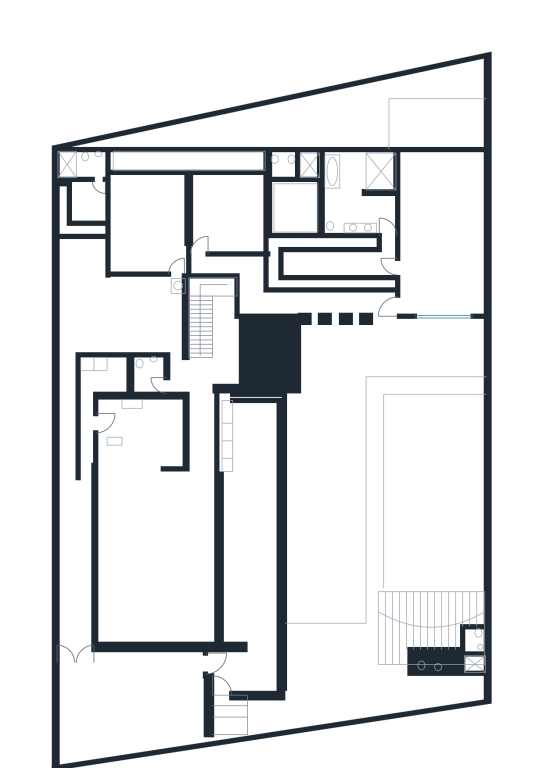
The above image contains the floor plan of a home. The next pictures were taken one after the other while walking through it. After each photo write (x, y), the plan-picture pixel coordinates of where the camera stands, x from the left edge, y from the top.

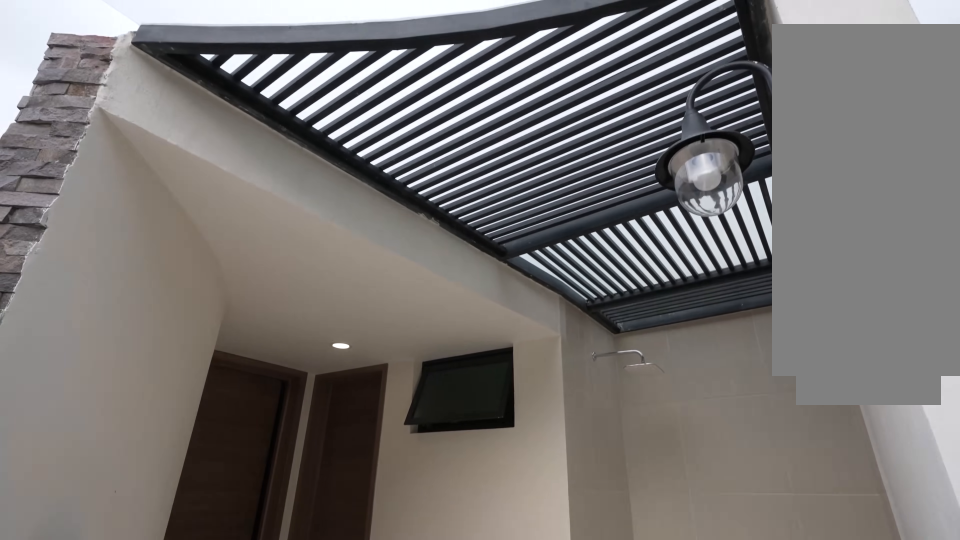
(368, 601)
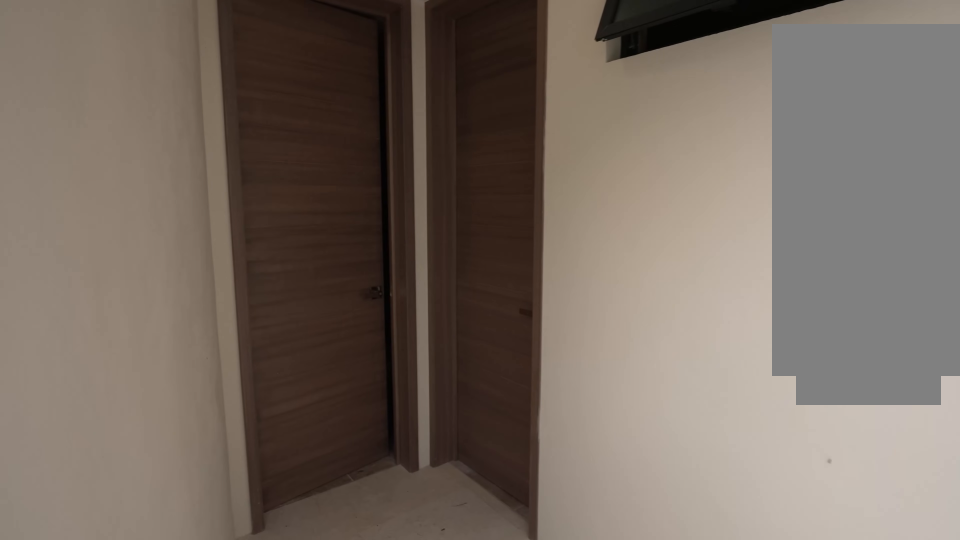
(375, 609)
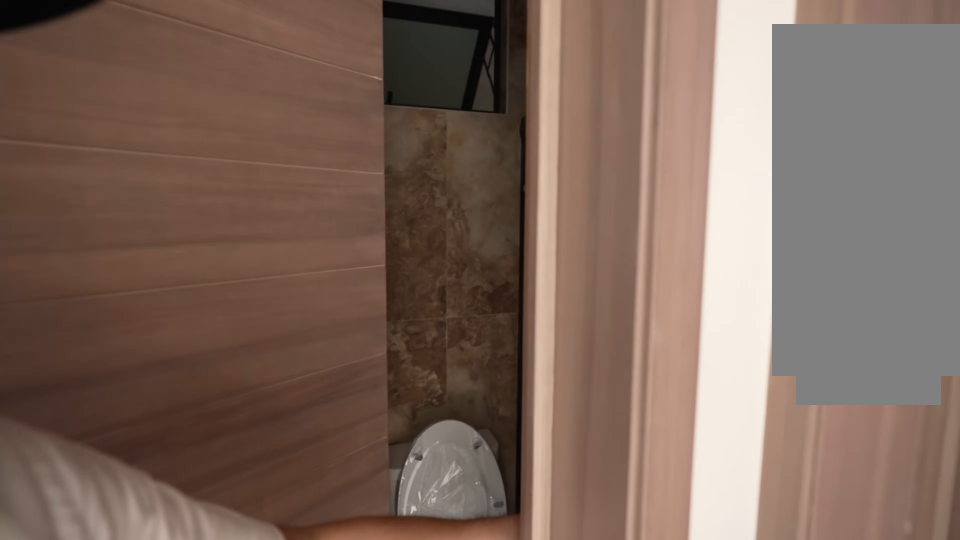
(383, 620)
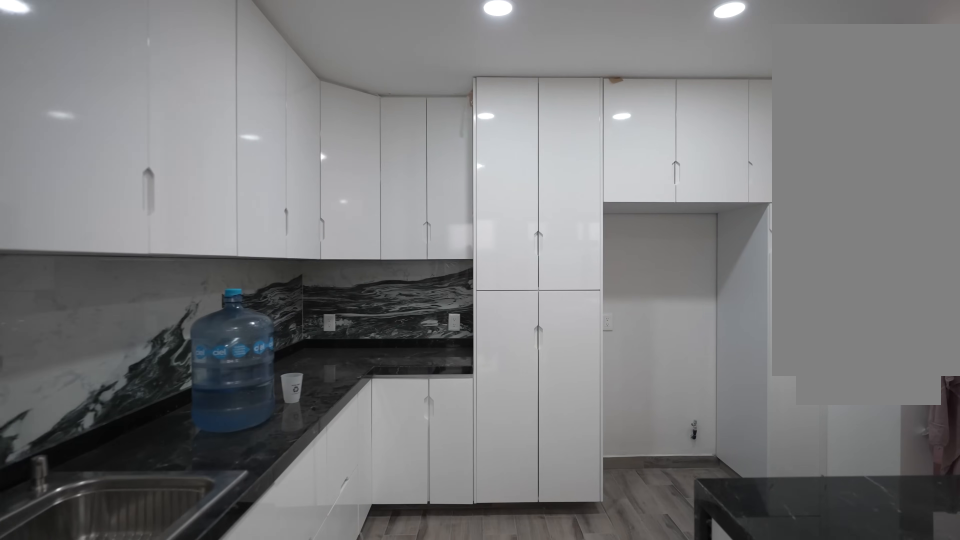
(102, 422)
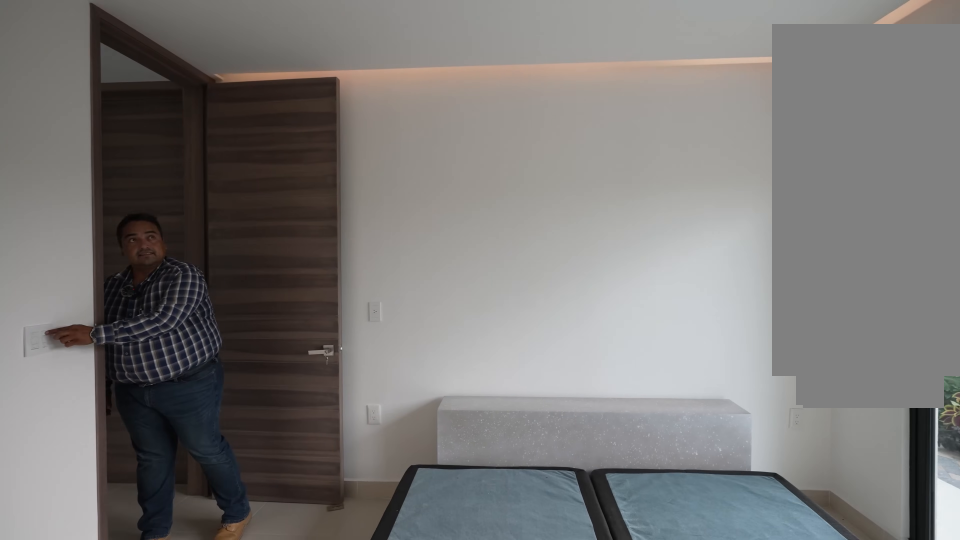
(209, 232)
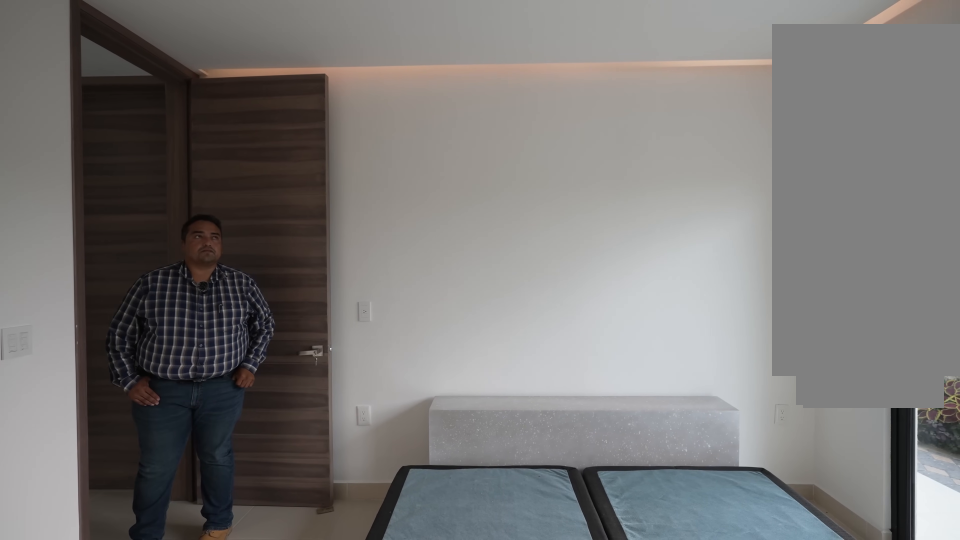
(235, 231)
